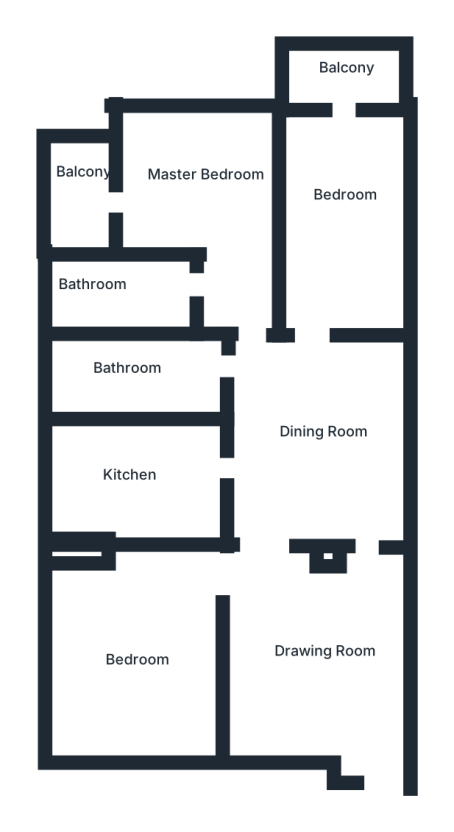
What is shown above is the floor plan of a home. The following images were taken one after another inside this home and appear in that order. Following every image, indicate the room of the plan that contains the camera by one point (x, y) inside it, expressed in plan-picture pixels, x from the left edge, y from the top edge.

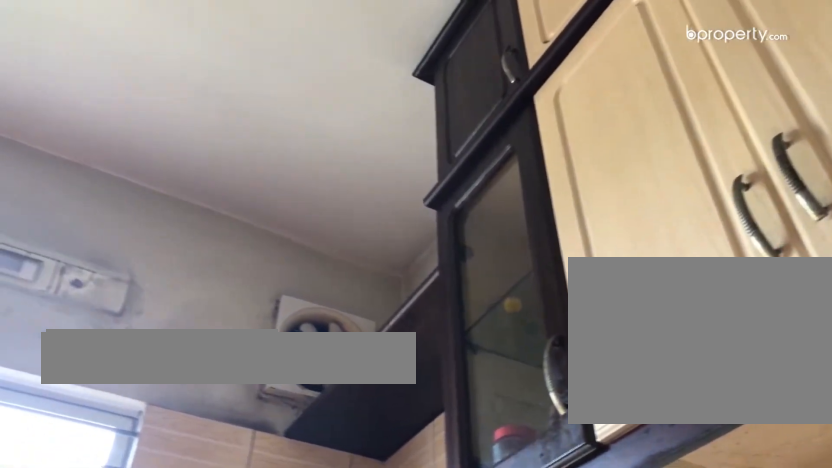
(151, 475)
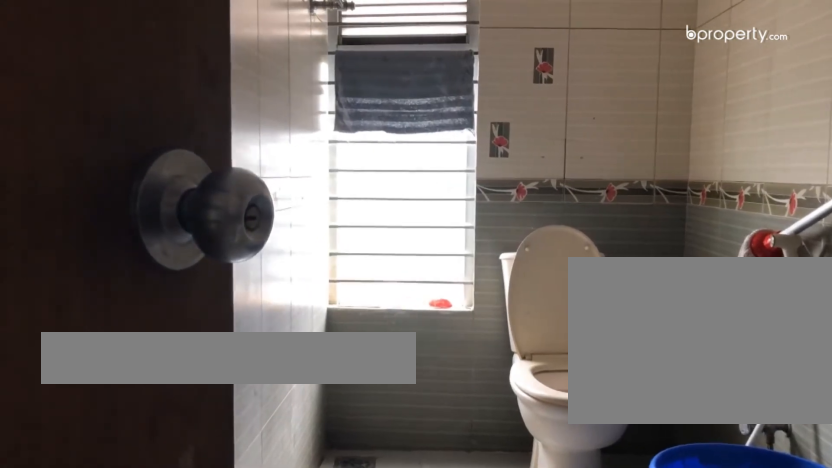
(139, 377)
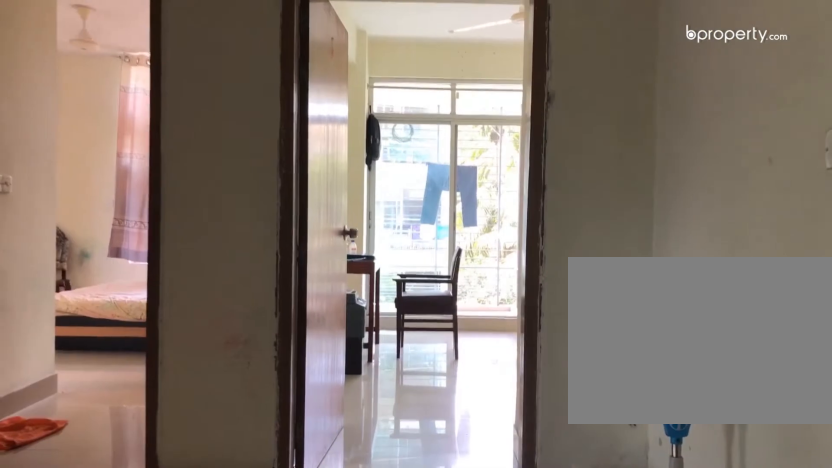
(310, 376)
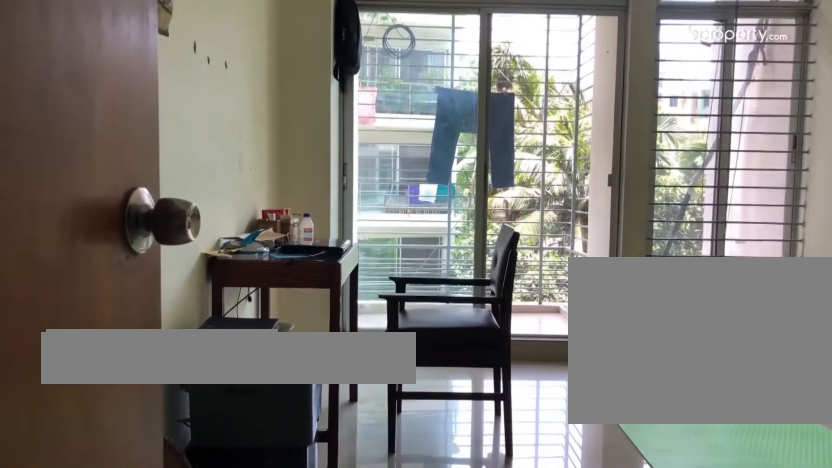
(342, 230)
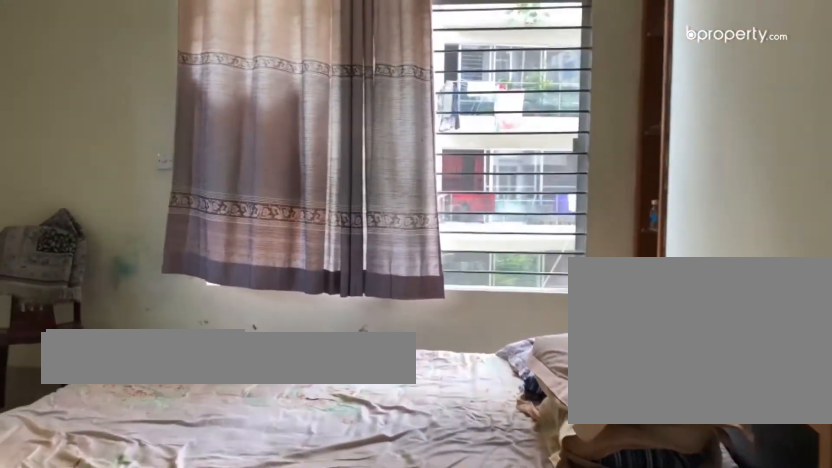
(224, 200)
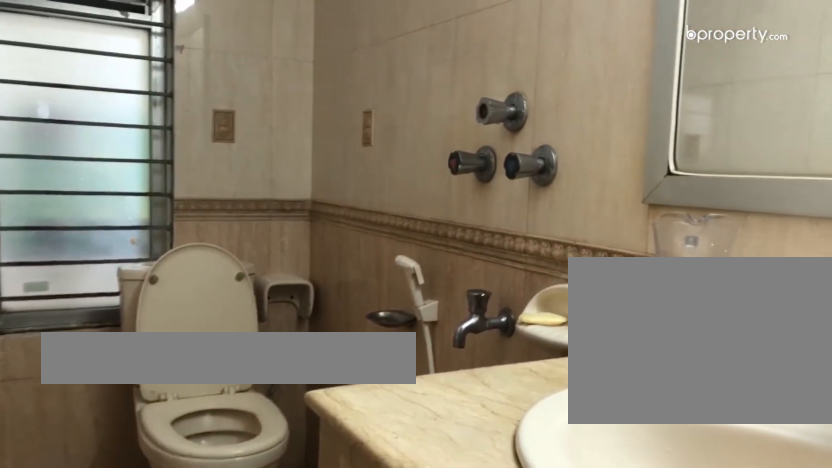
(126, 293)
